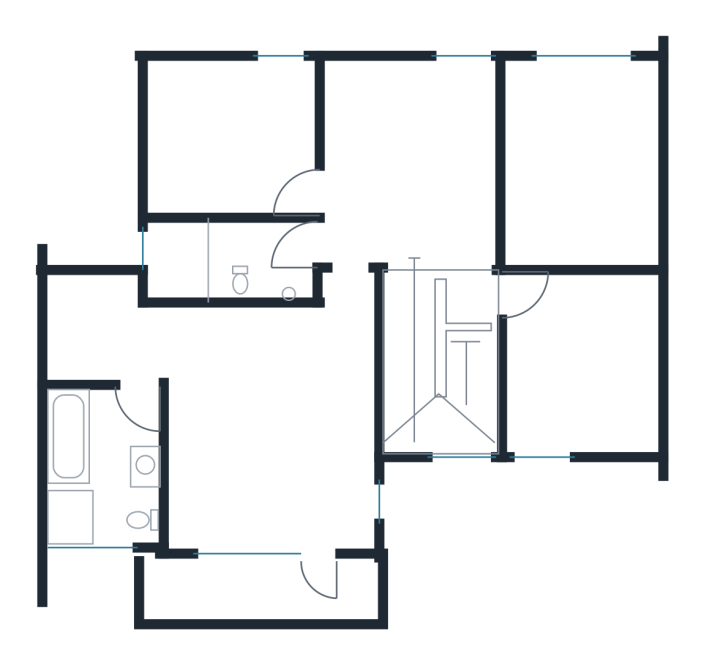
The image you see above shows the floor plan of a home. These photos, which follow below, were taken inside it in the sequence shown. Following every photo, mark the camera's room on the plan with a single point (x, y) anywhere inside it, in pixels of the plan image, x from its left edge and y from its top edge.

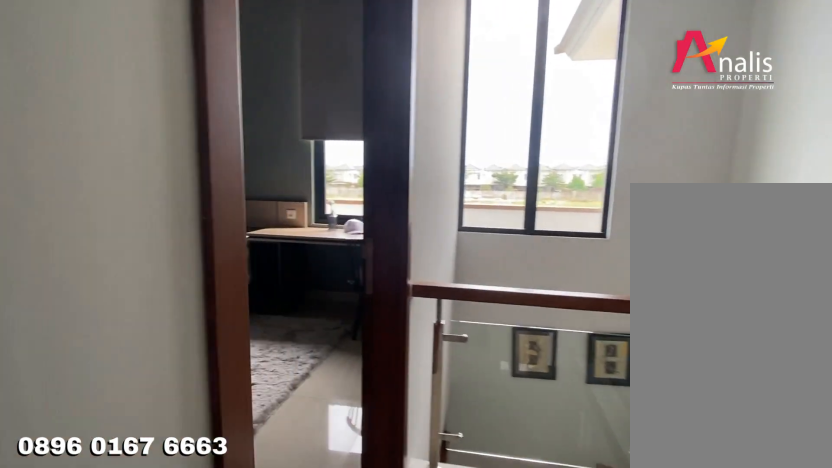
(412, 153)
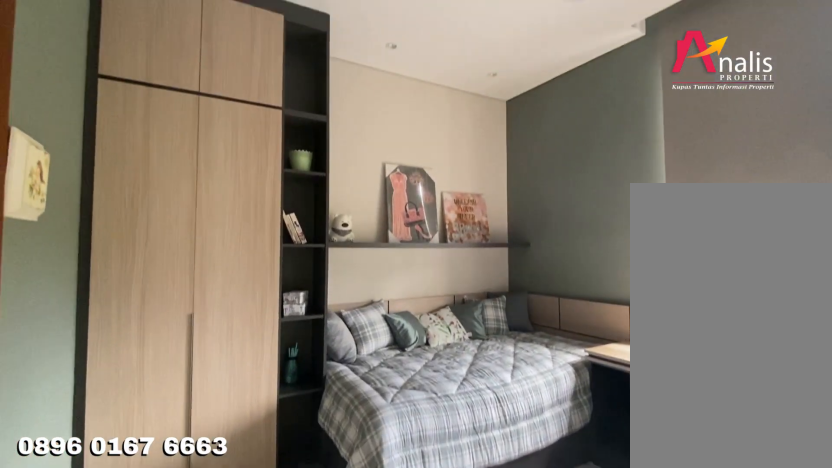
(582, 360)
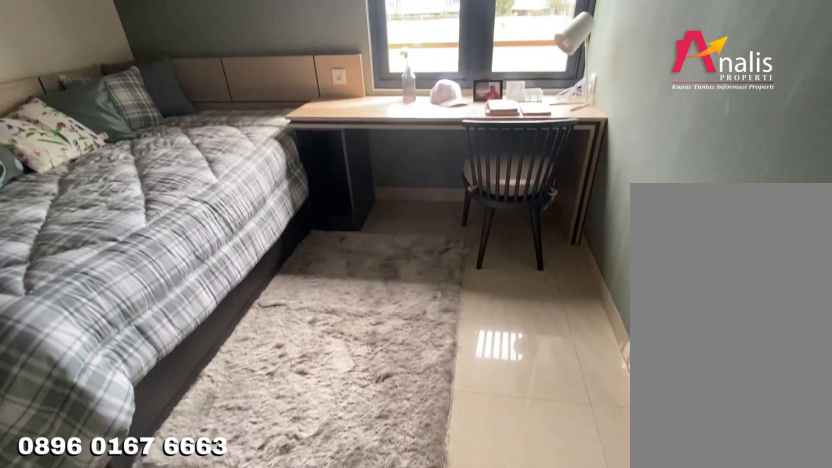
(582, 360)
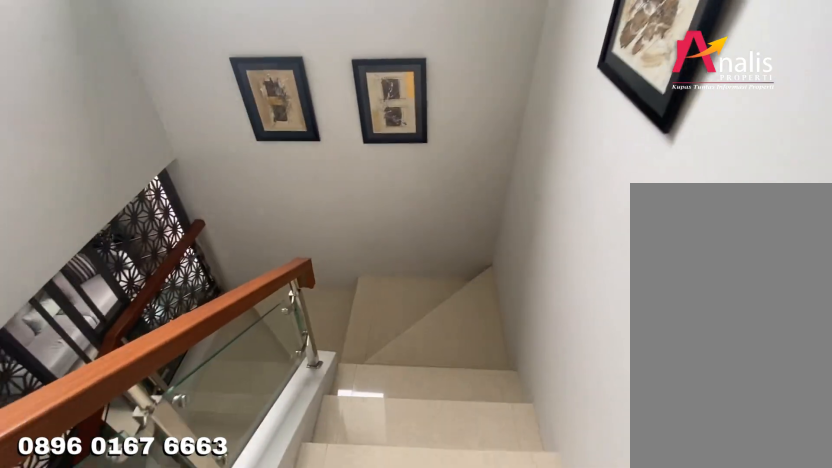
(434, 374)
